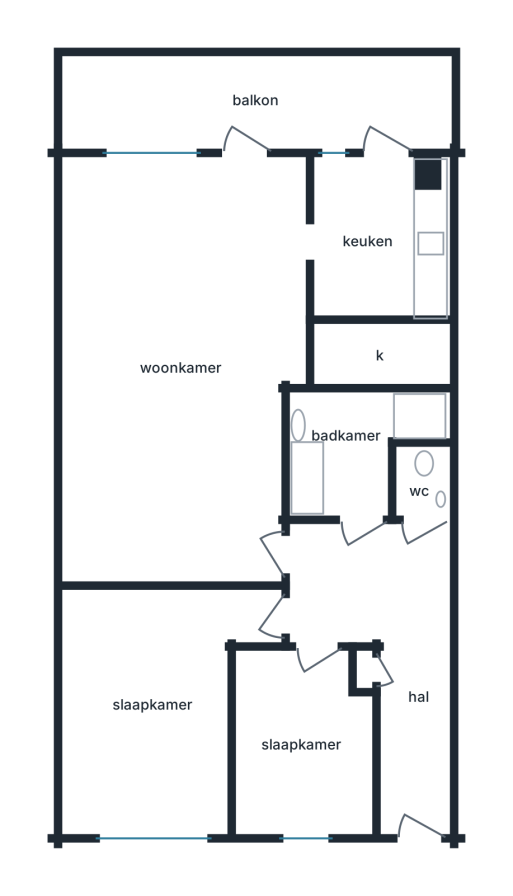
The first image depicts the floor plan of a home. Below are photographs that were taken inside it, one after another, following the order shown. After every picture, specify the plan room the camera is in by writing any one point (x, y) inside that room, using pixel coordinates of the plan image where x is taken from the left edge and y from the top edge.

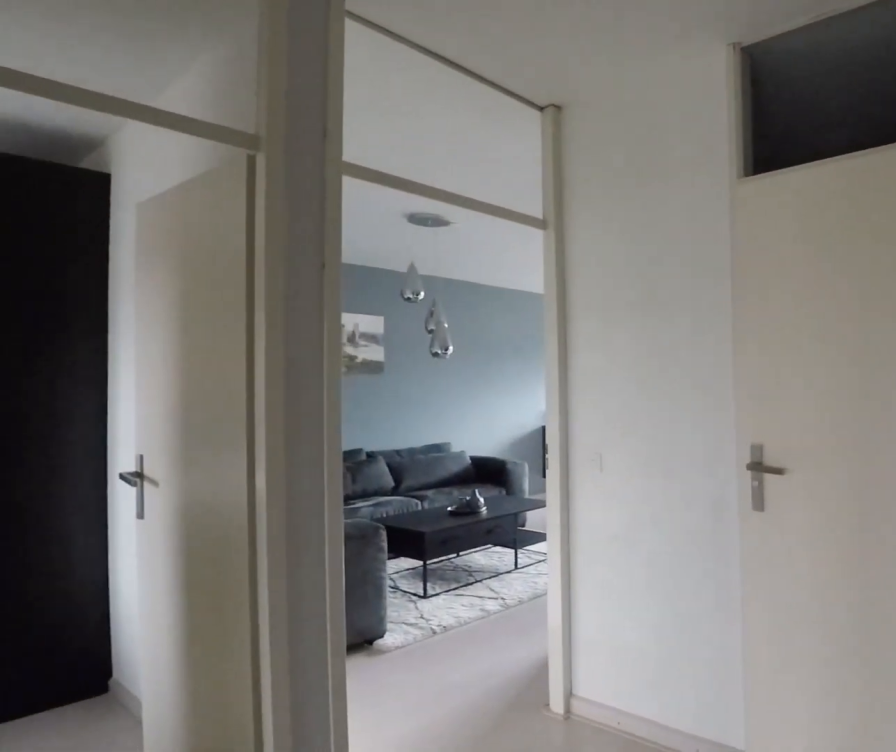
(385, 643)
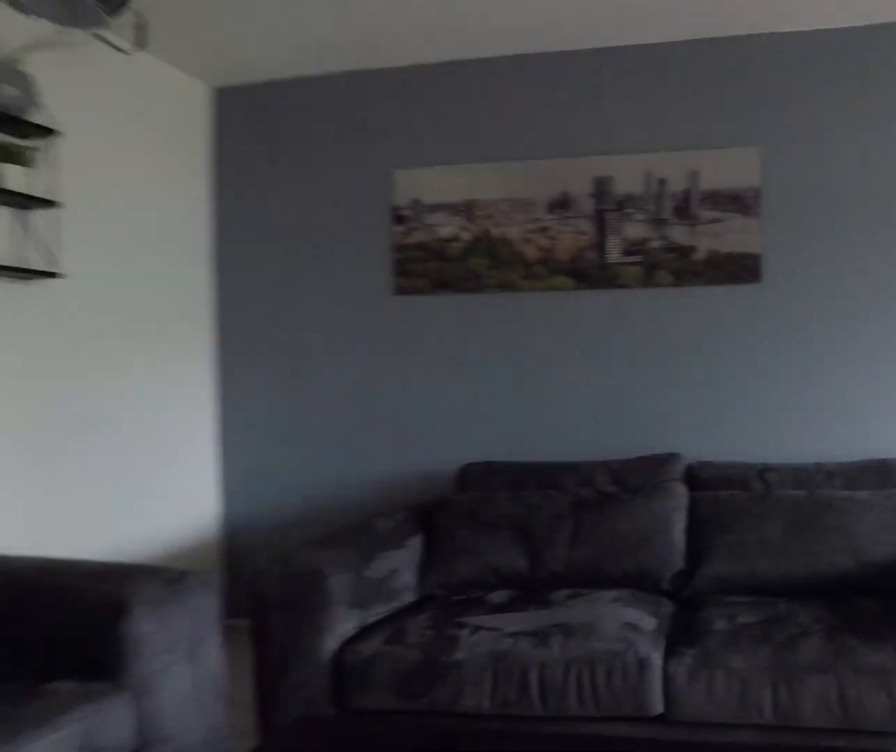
(181, 363)
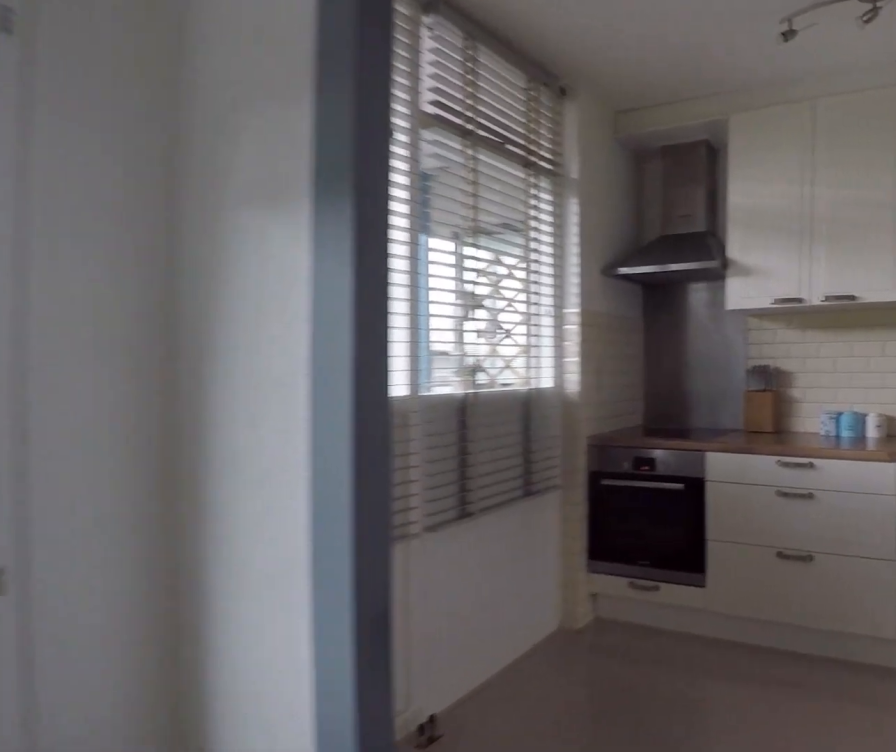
(181, 363)
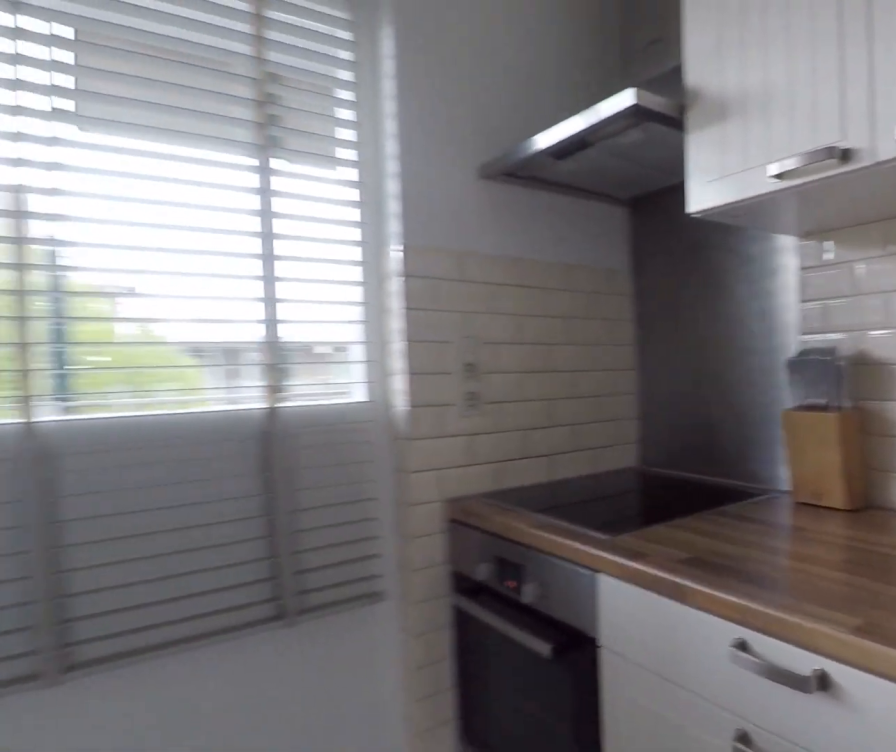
(377, 239)
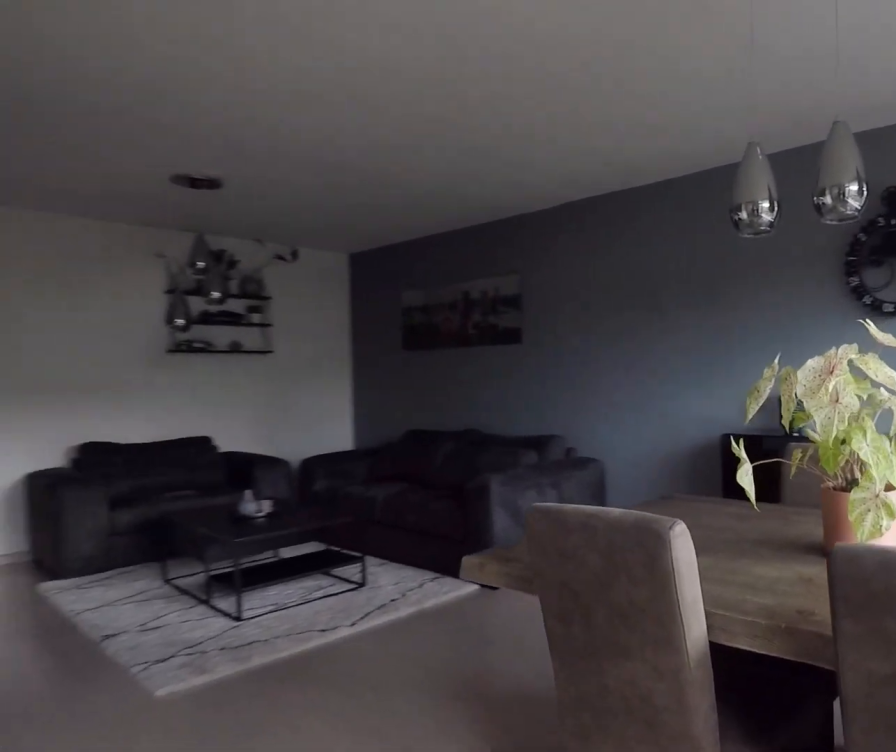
(181, 363)
